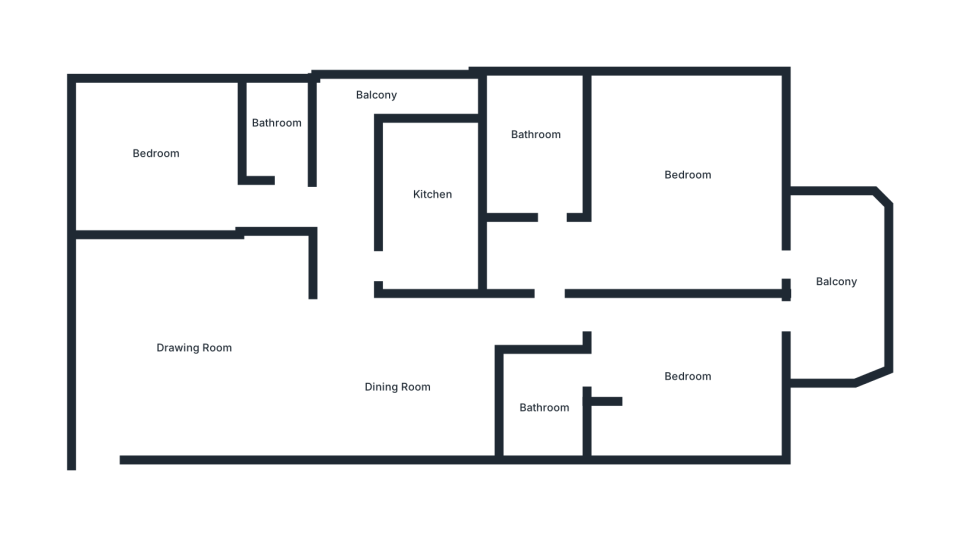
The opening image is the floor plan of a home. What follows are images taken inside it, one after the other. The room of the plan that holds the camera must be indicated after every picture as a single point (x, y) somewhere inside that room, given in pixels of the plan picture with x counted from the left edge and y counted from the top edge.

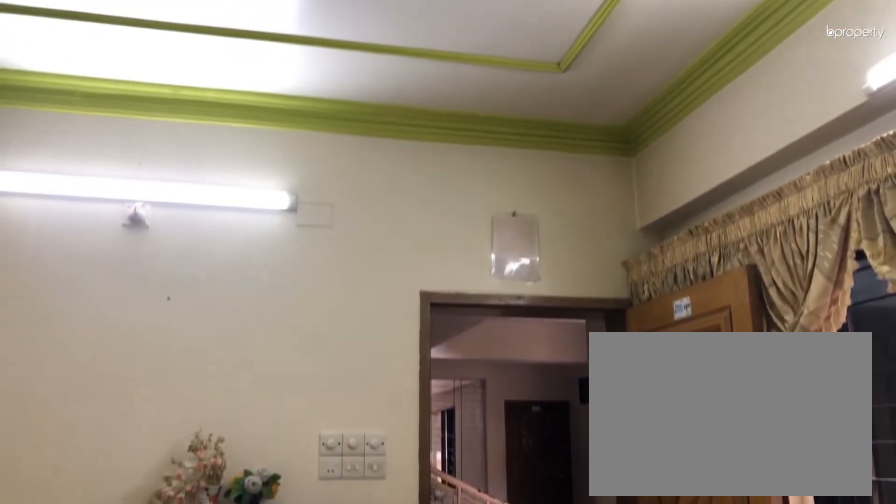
(196, 343)
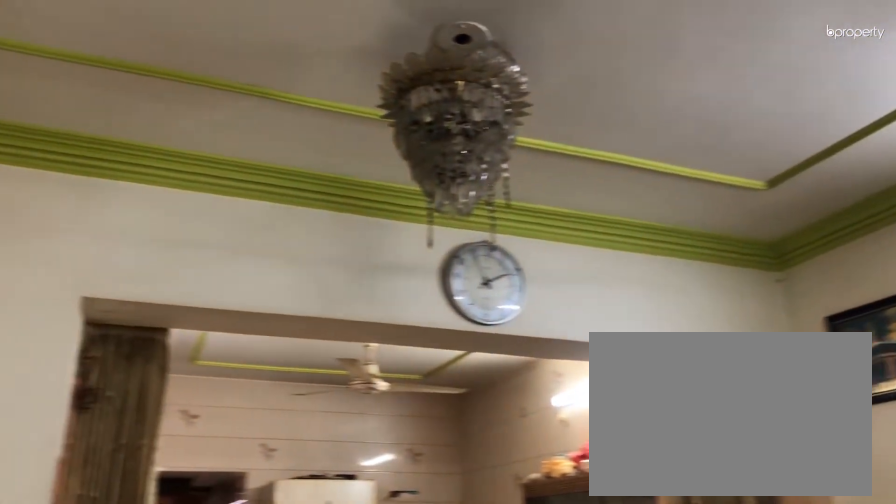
(196, 343)
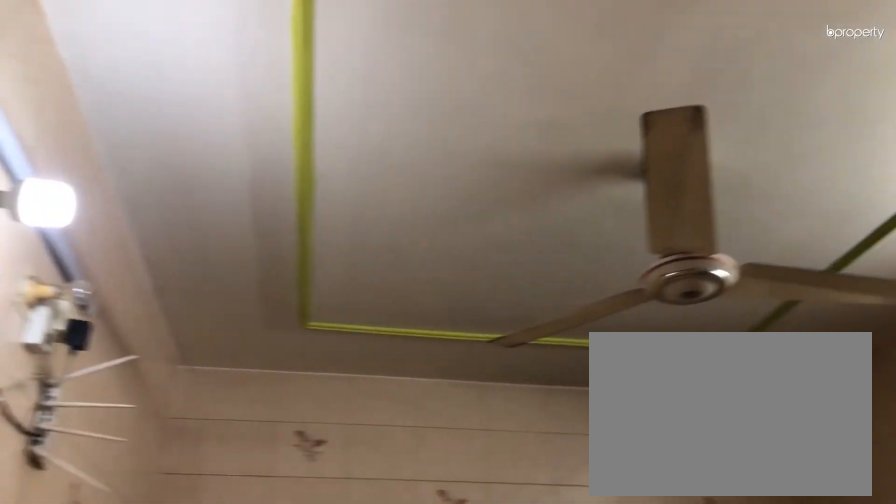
(403, 383)
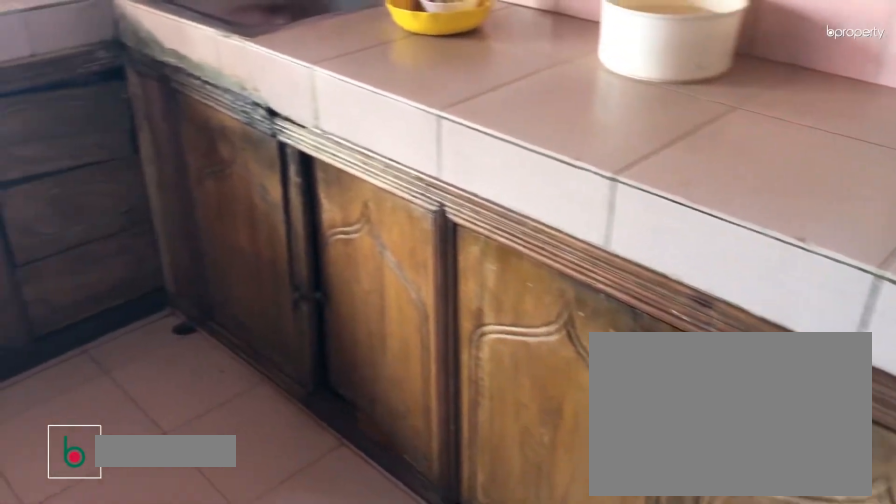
(429, 197)
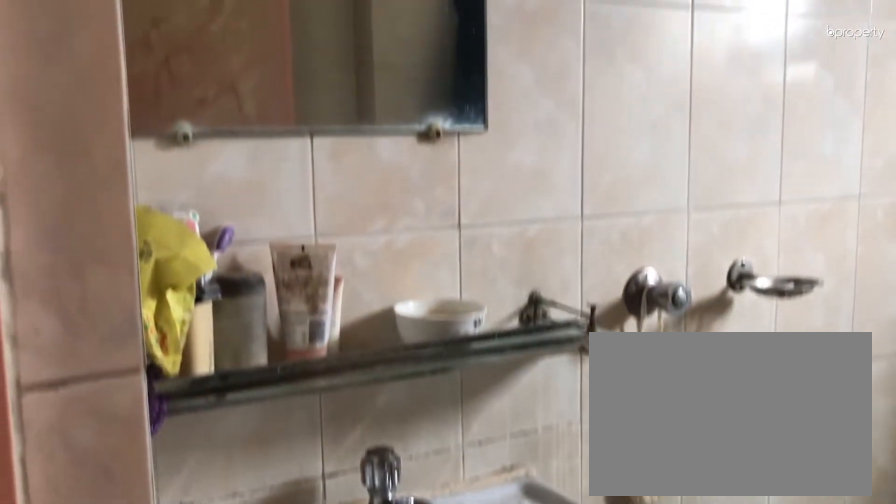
(274, 129)
